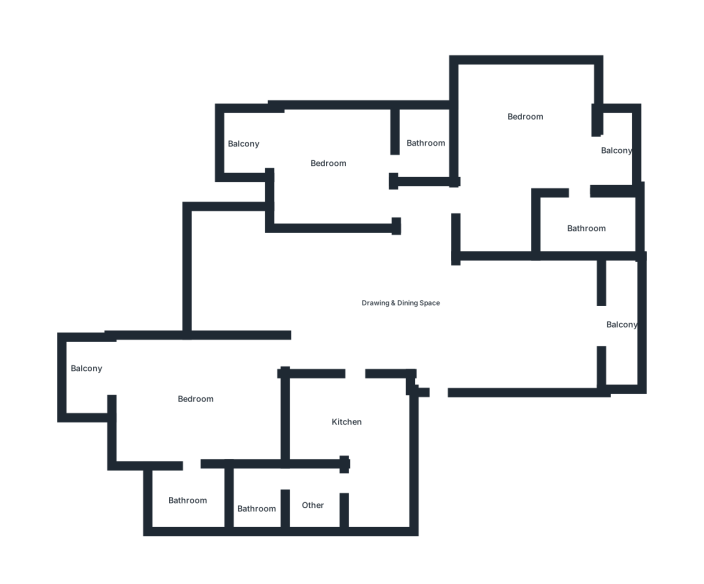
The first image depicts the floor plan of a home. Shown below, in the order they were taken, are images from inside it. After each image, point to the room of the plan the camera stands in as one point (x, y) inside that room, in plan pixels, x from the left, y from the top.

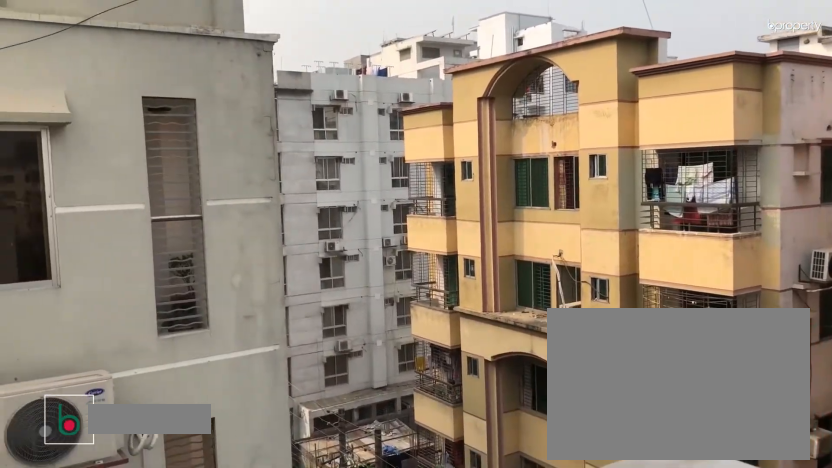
(88, 376)
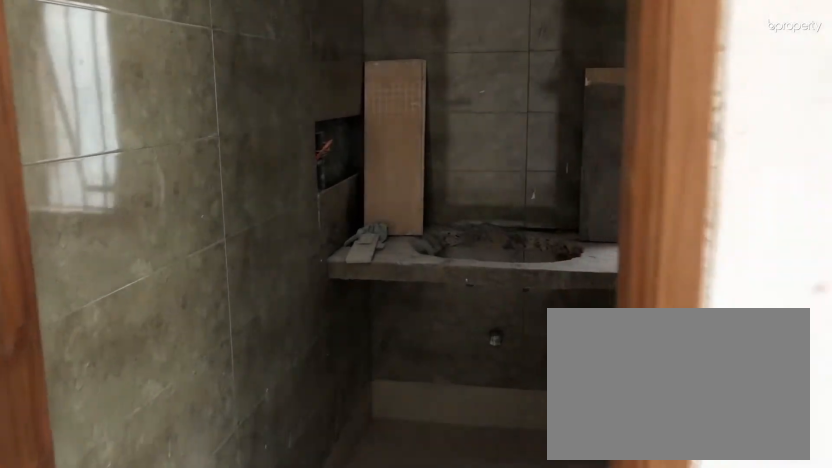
(199, 495)
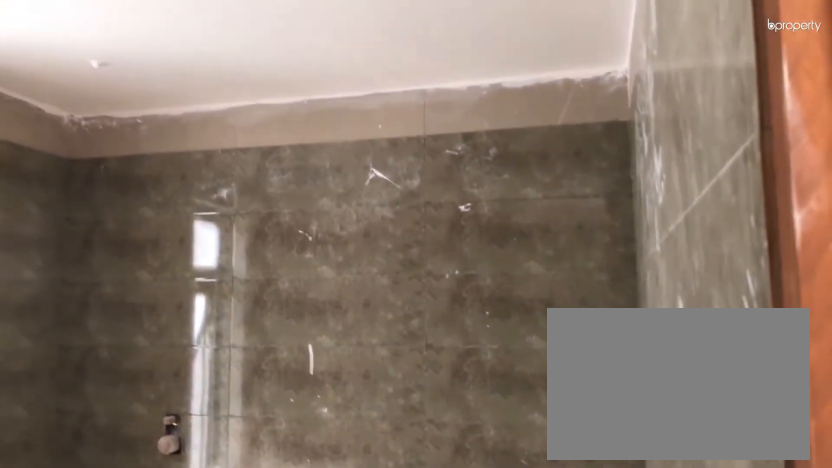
(199, 495)
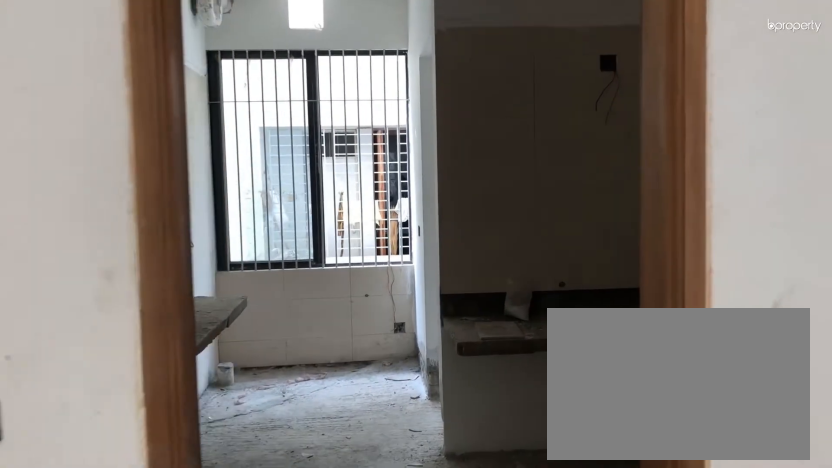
(355, 354)
